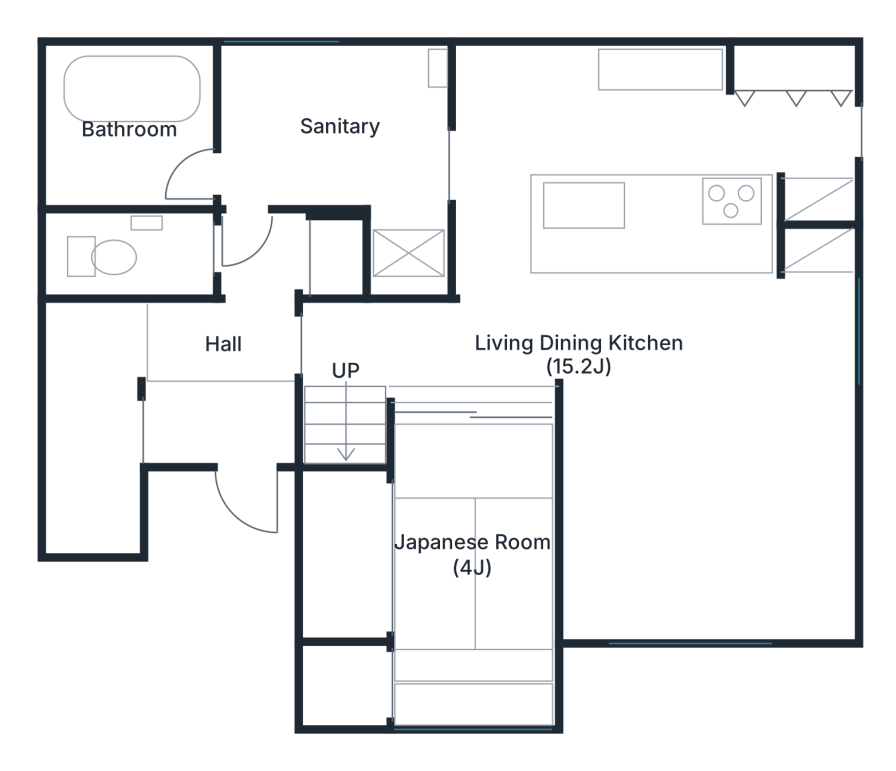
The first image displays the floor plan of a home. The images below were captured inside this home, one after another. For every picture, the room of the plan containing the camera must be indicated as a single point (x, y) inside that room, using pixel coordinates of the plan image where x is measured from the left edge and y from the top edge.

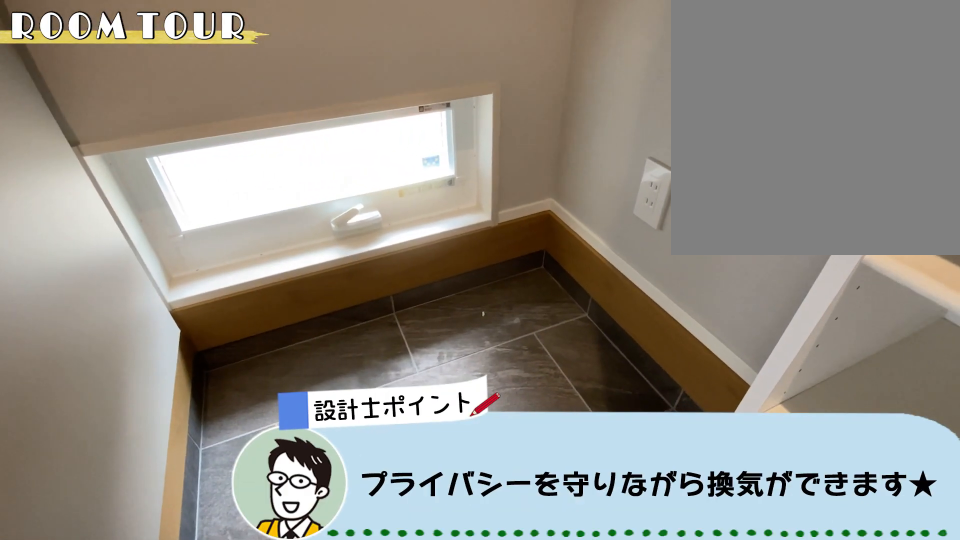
(216, 382)
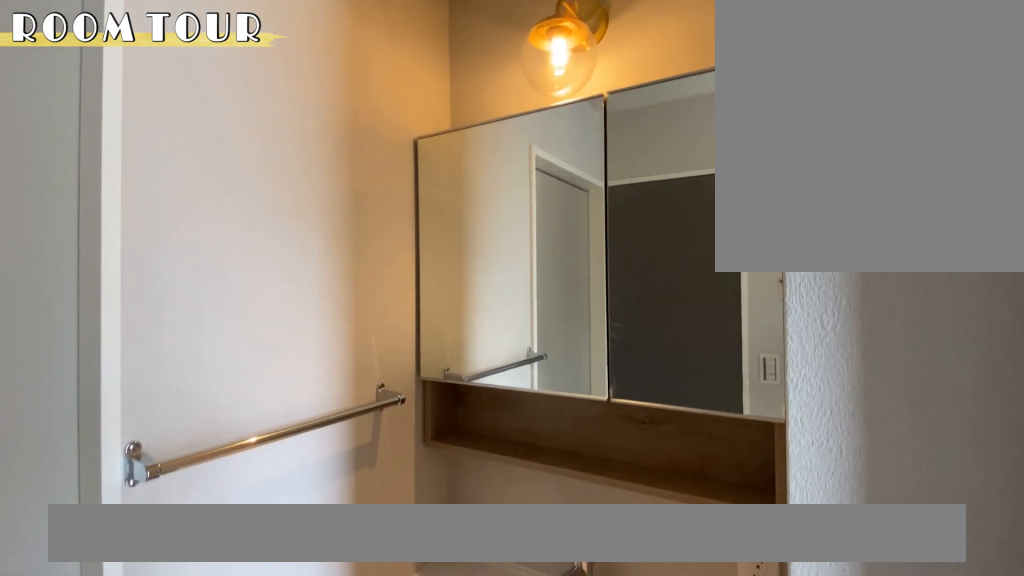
(270, 258)
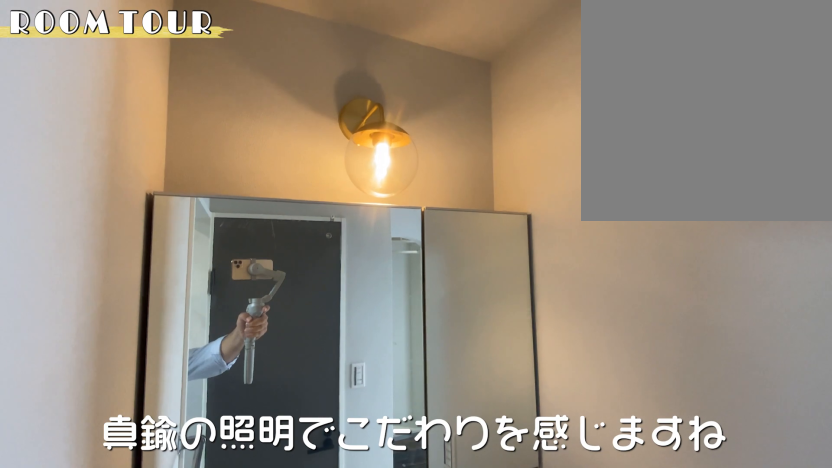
(270, 258)
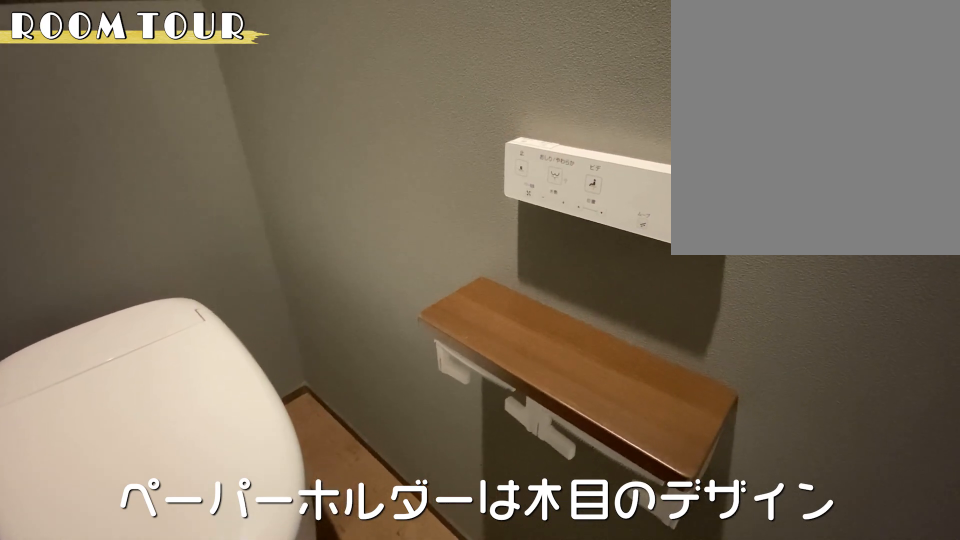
(157, 253)
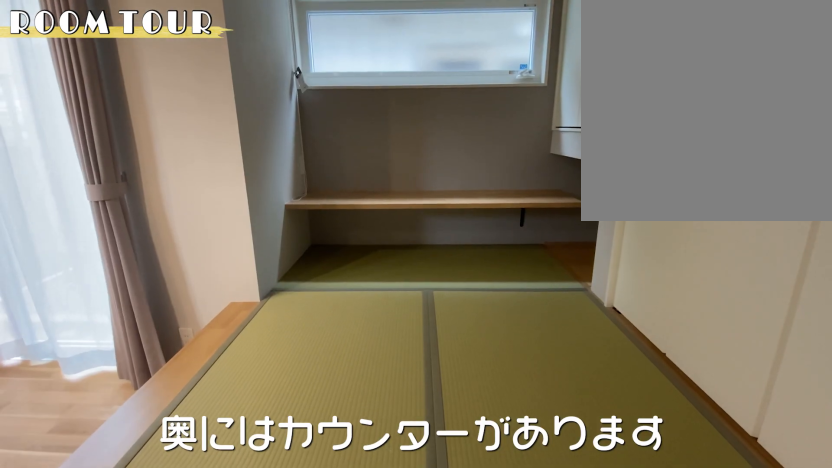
(475, 578)
